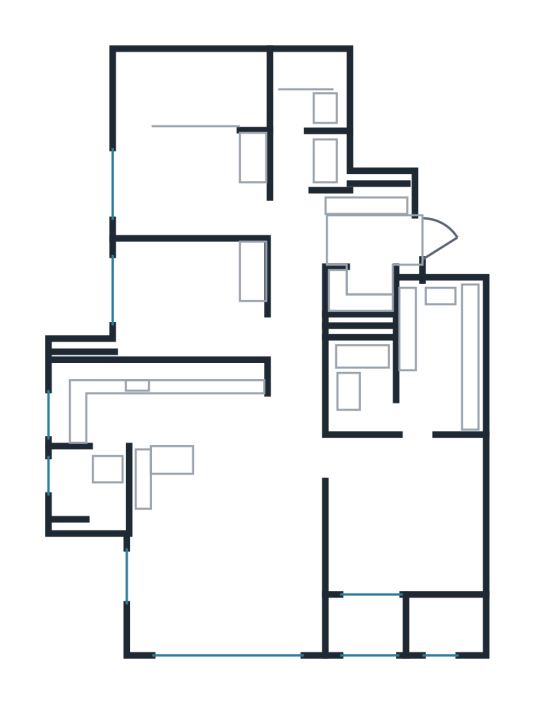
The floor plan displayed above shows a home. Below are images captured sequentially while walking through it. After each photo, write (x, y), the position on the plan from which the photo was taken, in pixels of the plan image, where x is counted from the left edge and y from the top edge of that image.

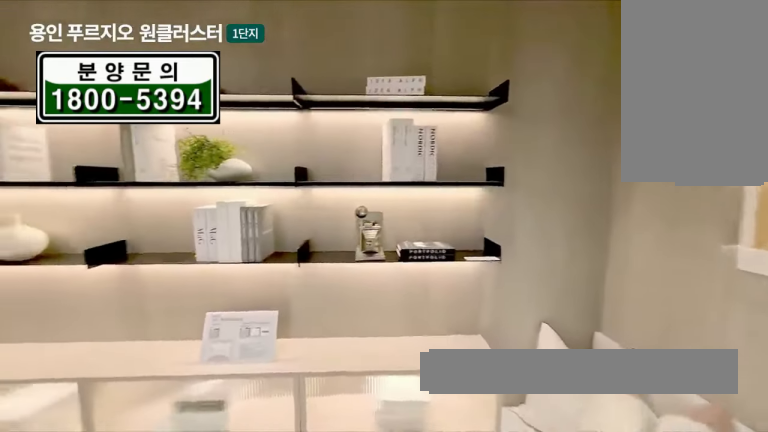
(195, 155)
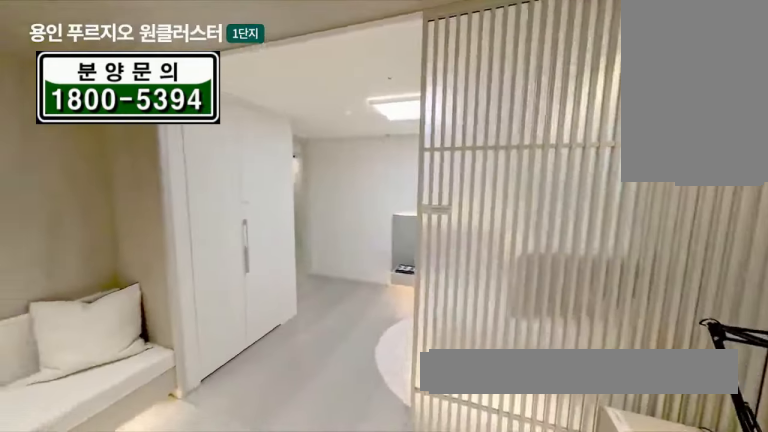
(195, 155)
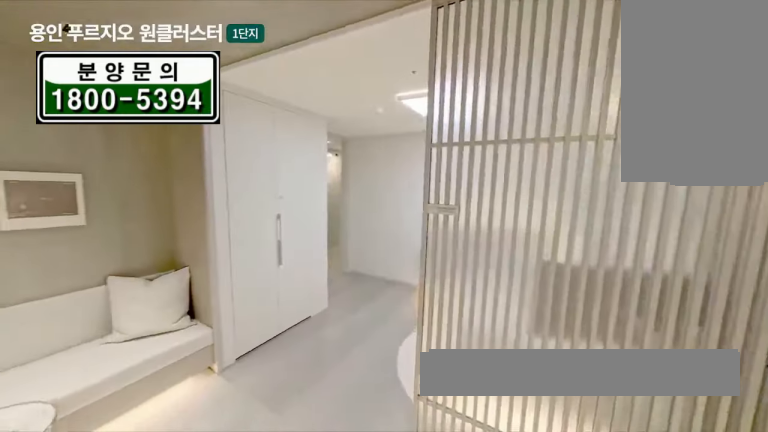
(195, 155)
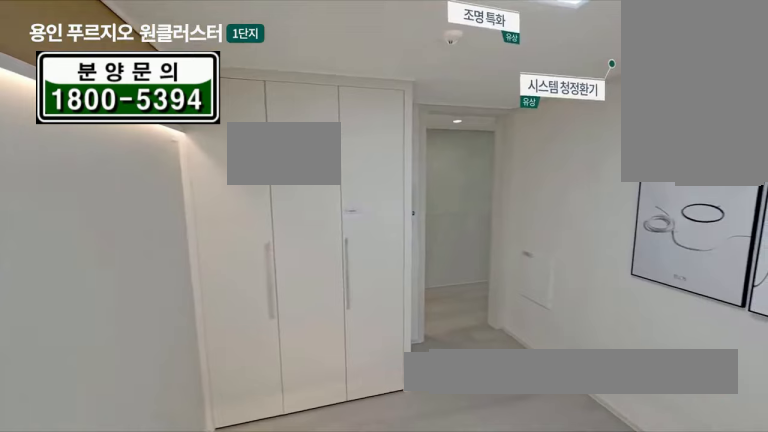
(195, 297)
